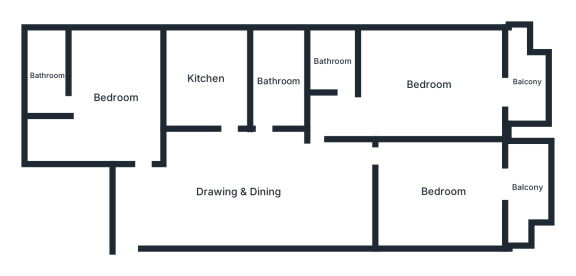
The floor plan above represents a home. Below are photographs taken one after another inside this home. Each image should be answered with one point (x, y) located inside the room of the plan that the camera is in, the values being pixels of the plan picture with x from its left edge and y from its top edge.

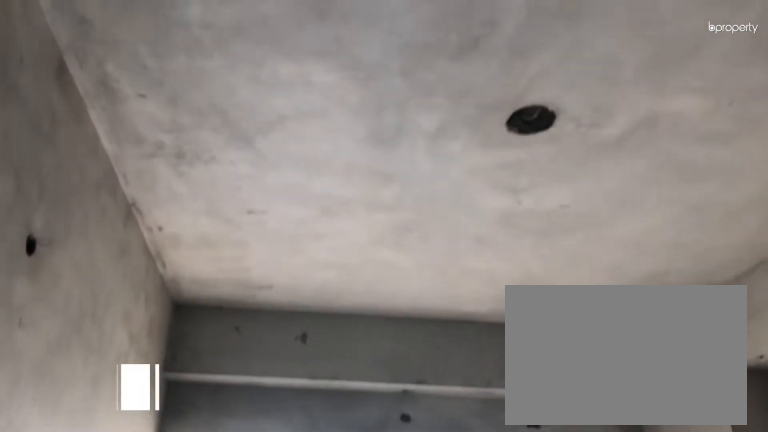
(443, 192)
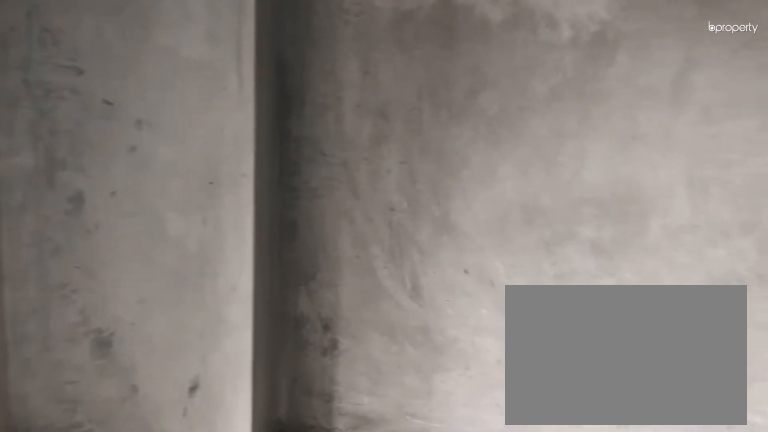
(443, 192)
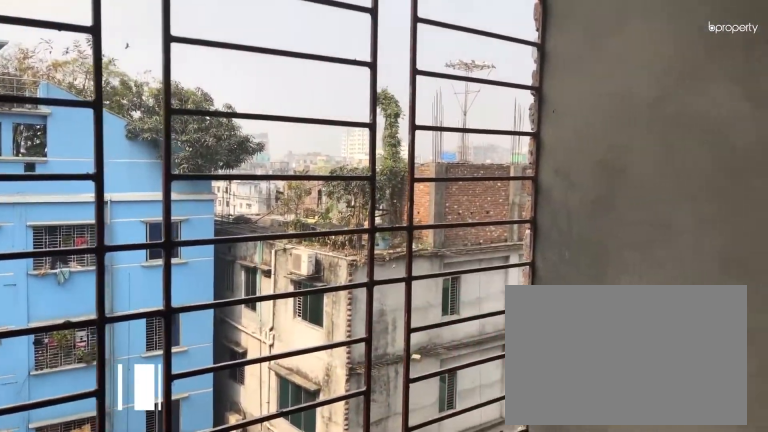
(526, 186)
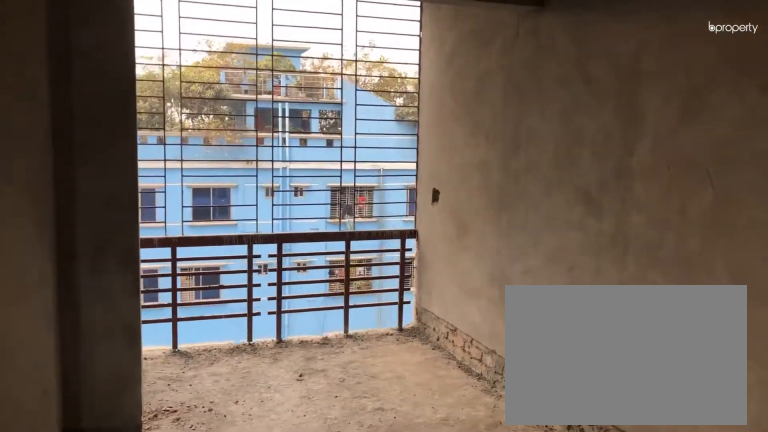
(428, 83)
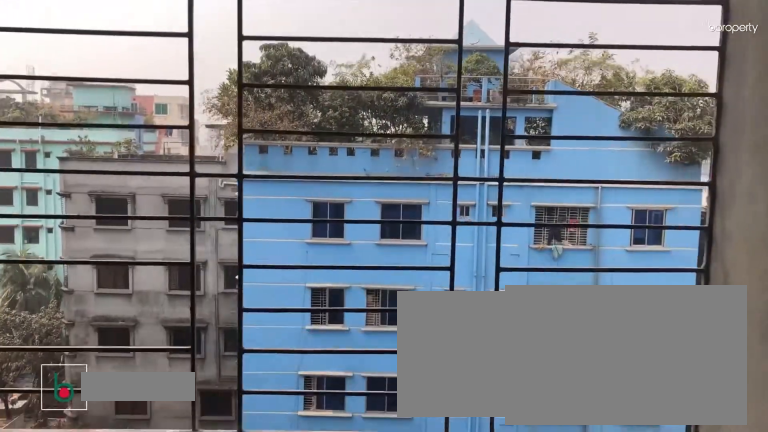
(526, 82)
